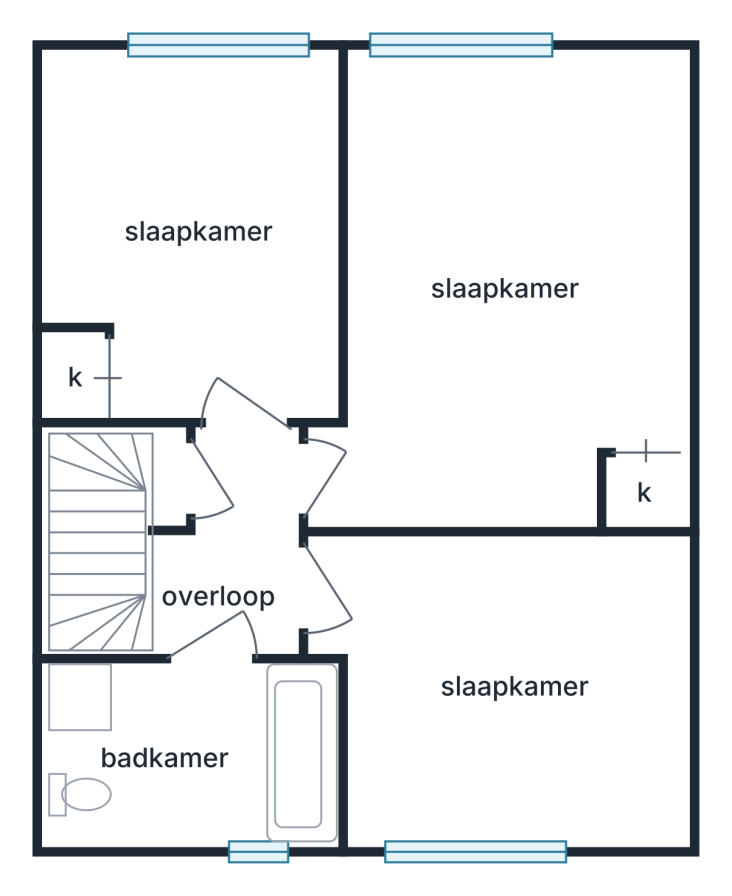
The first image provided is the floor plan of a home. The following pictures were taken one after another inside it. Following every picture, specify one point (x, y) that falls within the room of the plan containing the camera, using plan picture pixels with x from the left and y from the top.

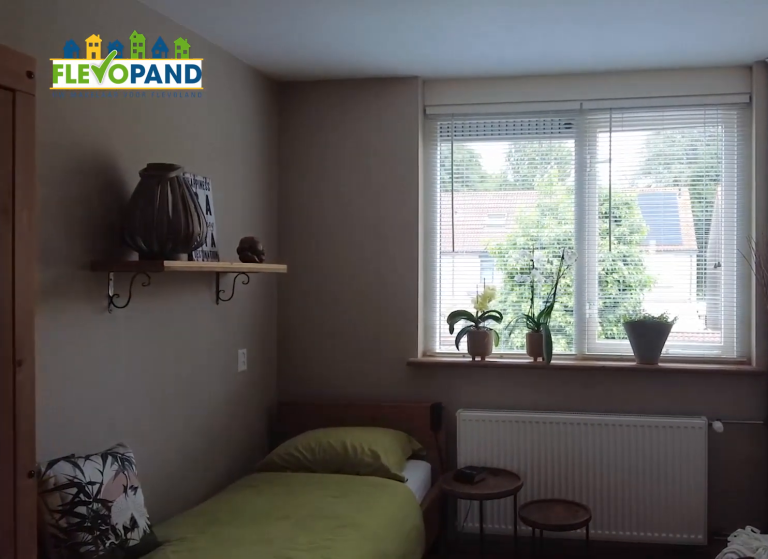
(190, 161)
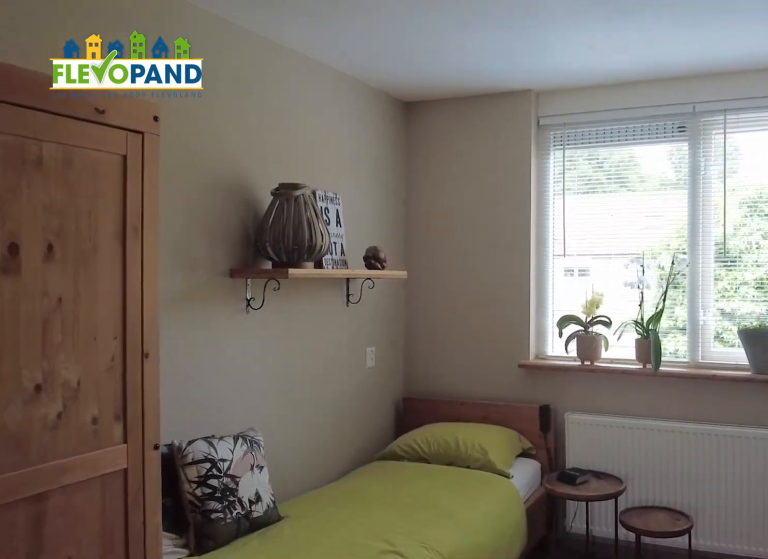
(190, 161)
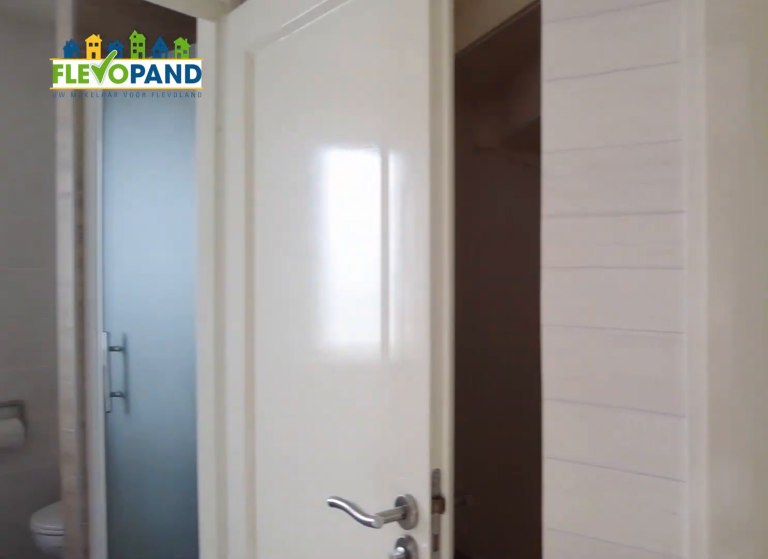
(235, 553)
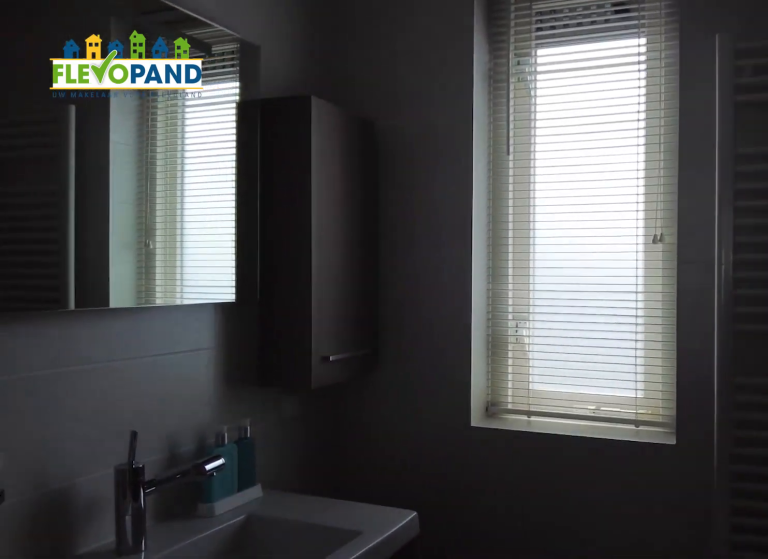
(299, 752)
